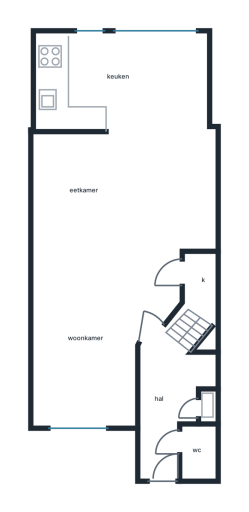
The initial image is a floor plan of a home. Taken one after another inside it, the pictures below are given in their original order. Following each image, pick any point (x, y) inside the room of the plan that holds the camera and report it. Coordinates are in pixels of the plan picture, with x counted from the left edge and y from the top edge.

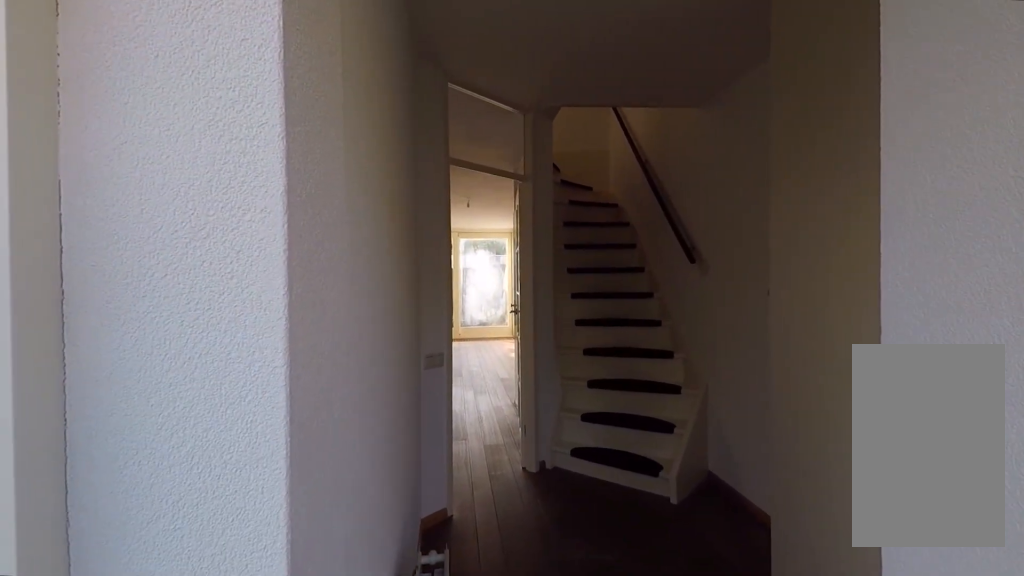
(168, 400)
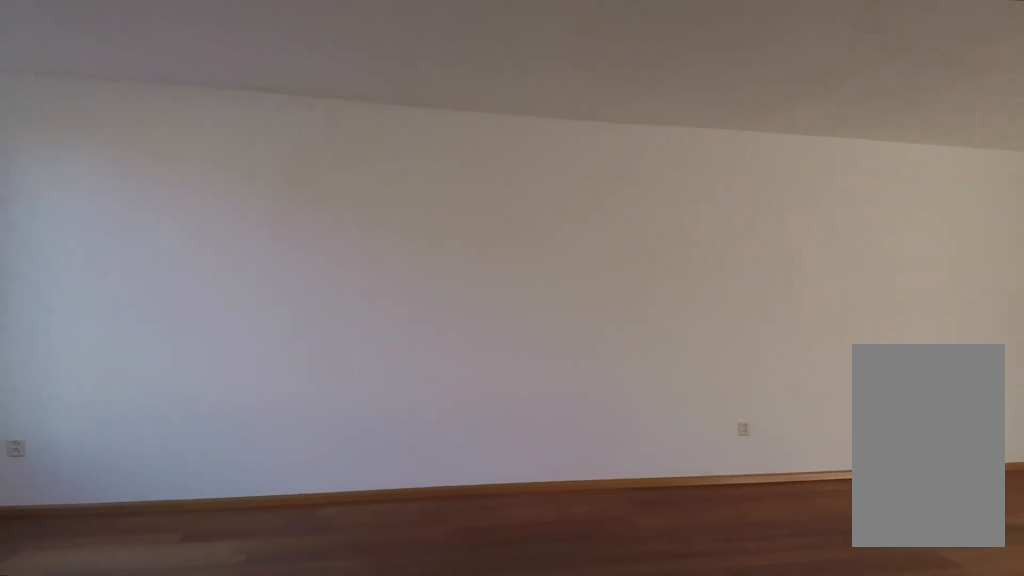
(111, 259)
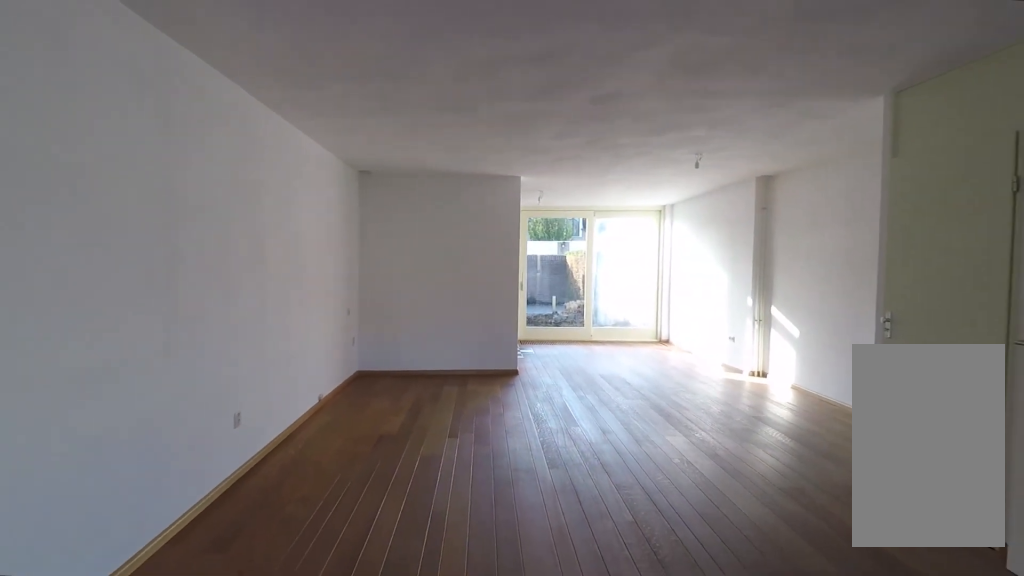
(111, 259)
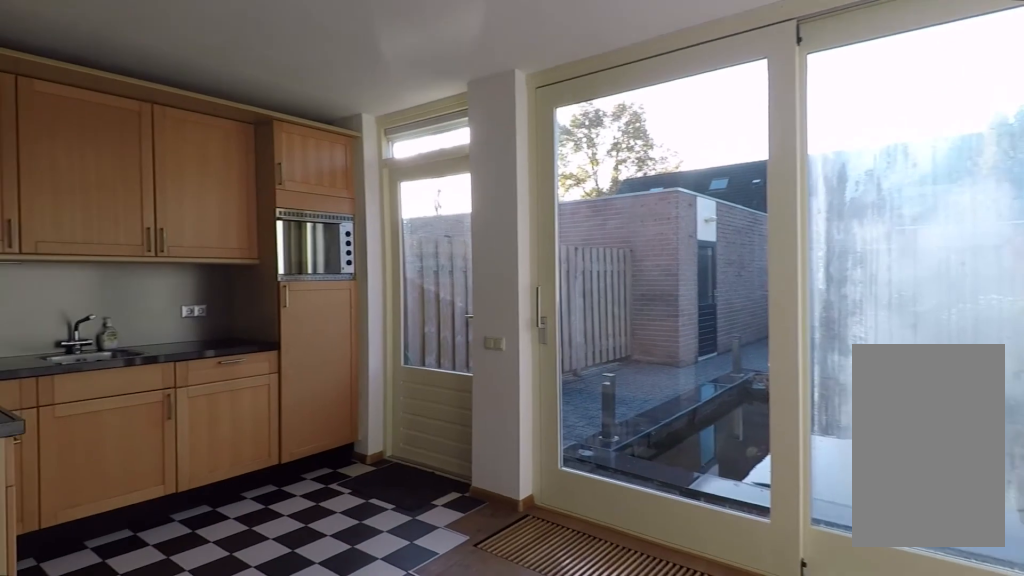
(122, 83)
